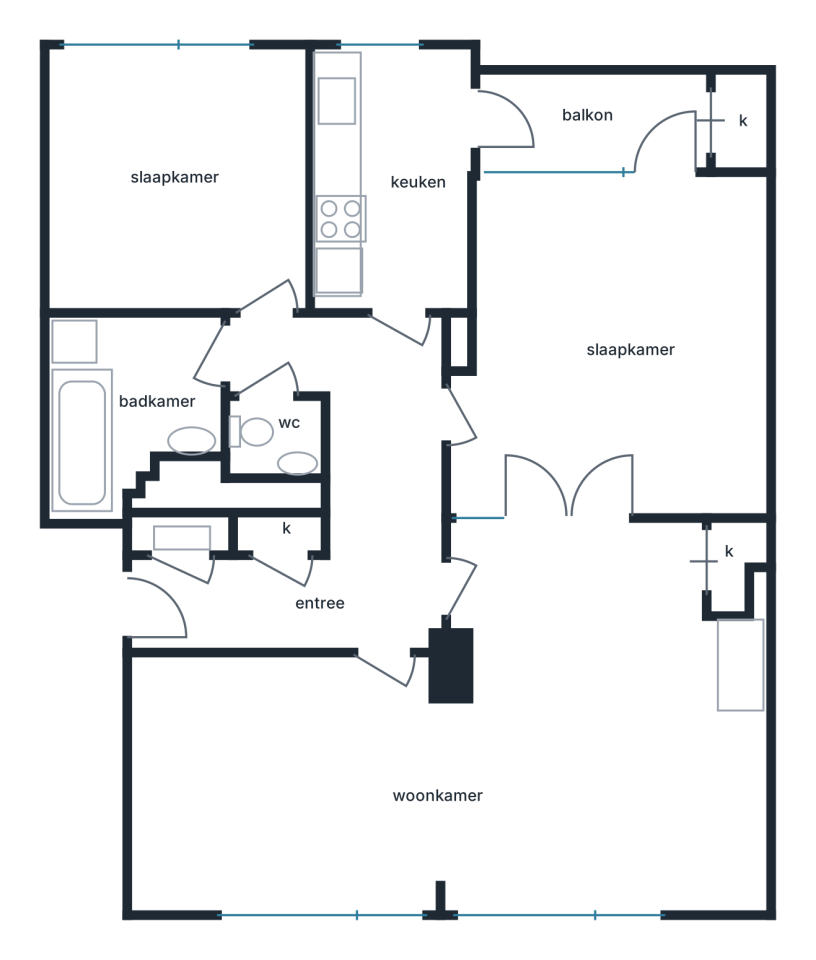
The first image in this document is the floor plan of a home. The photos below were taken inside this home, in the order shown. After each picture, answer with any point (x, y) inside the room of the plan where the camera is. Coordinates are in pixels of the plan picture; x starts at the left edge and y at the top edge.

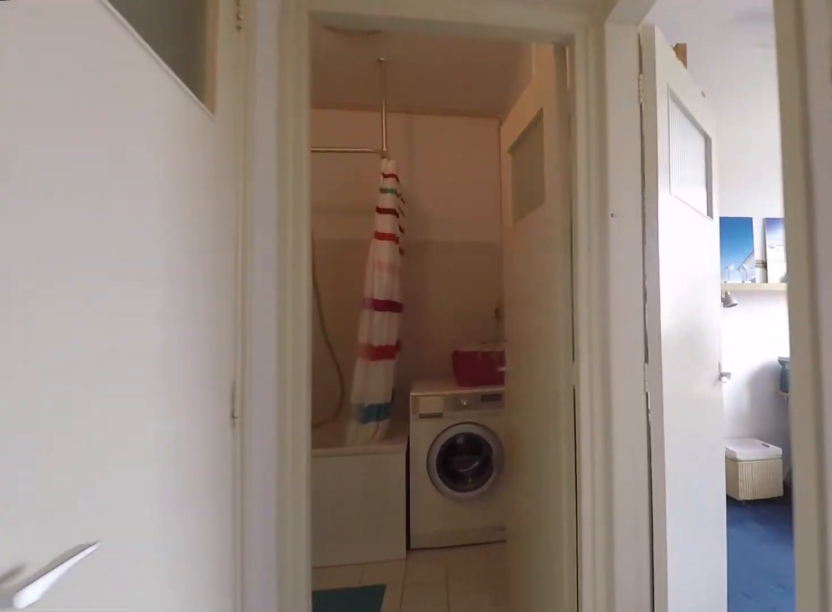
(352, 555)
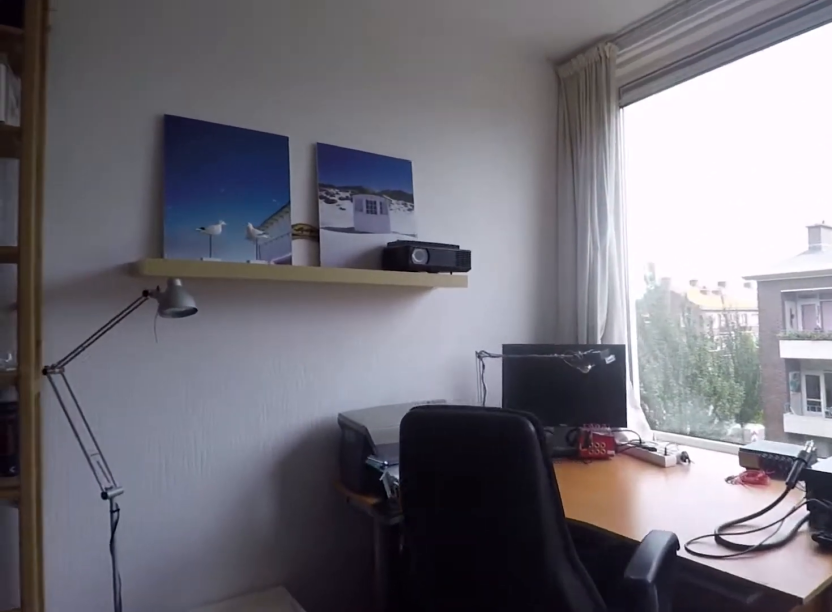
(181, 180)
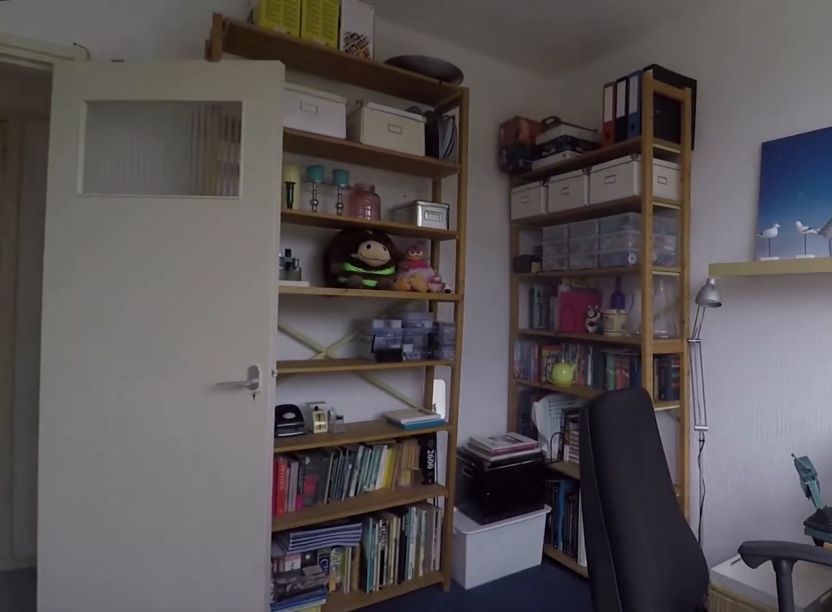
(181, 180)
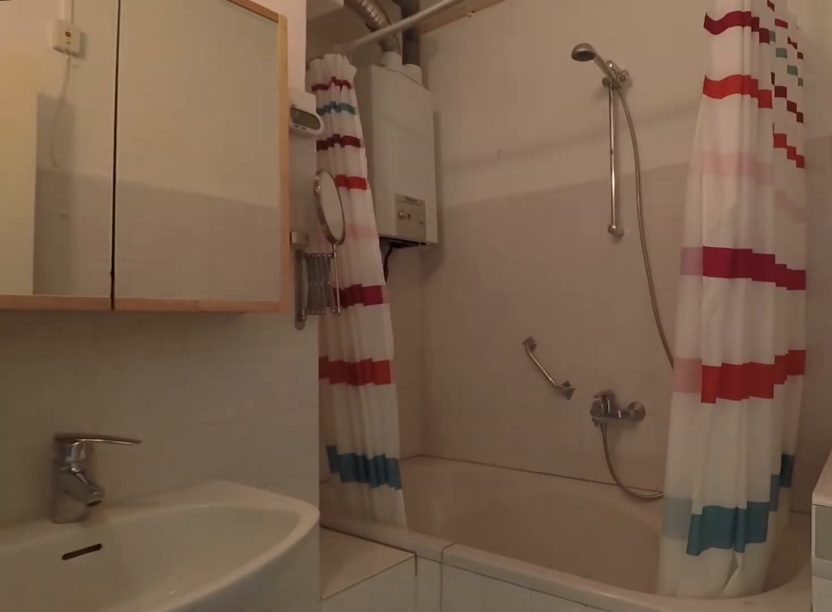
(86, 422)
